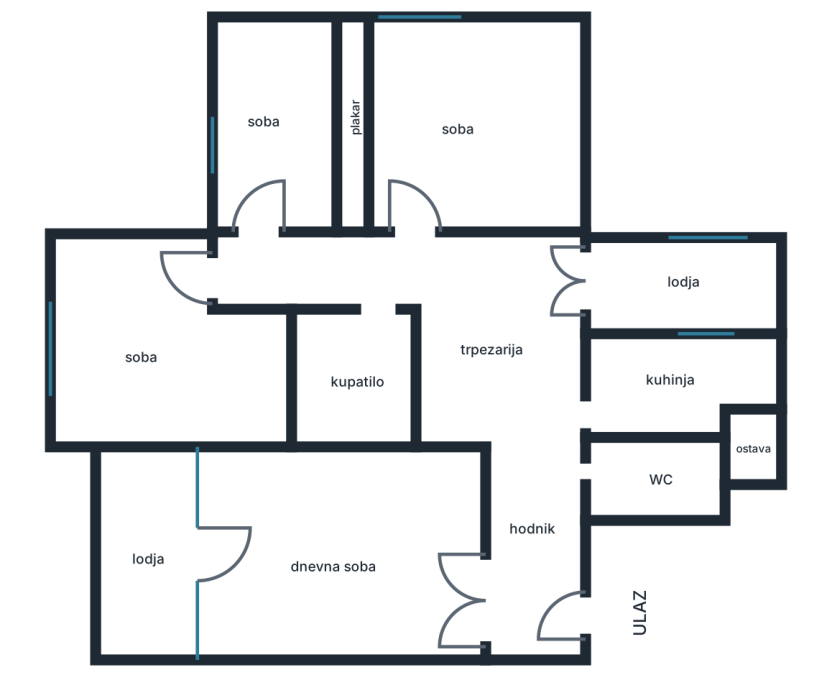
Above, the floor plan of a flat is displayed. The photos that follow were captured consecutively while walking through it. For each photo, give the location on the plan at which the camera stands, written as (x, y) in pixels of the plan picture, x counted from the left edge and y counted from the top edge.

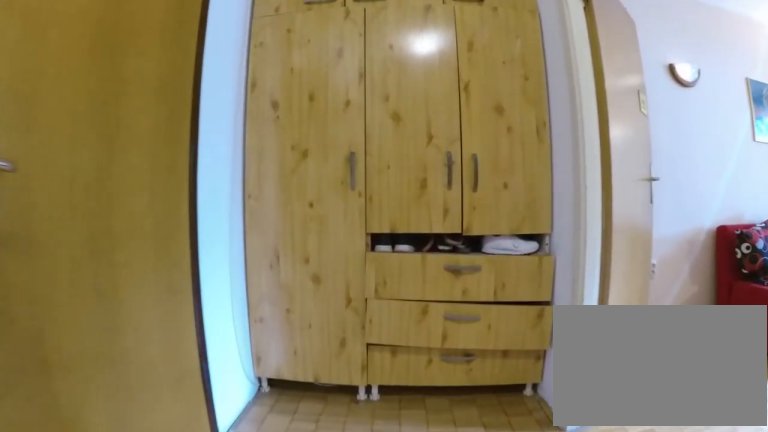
(535, 469)
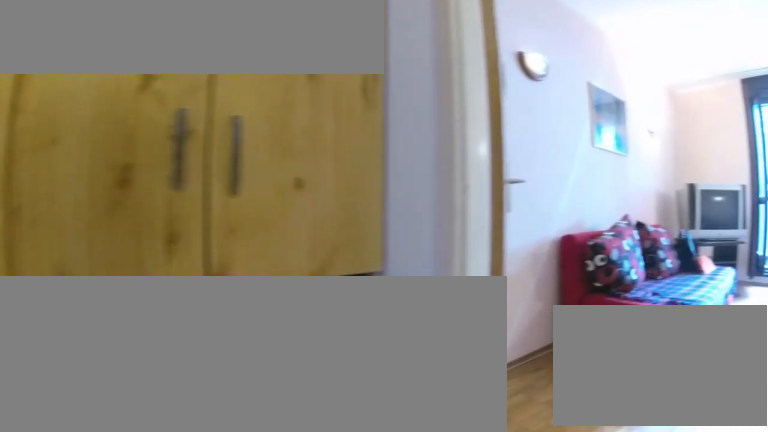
(537, 505)
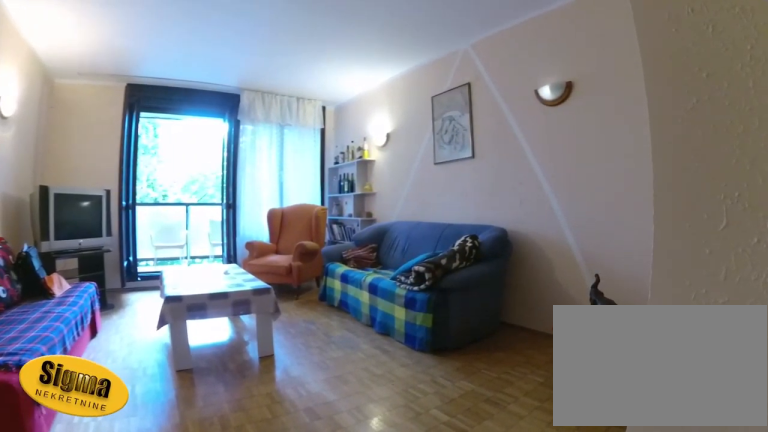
(496, 572)
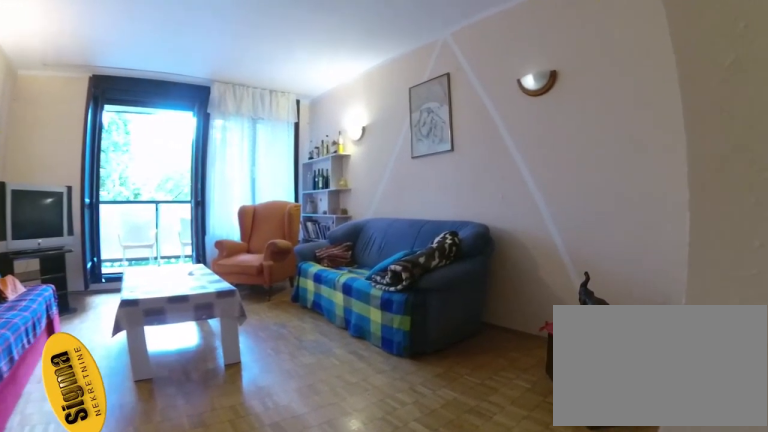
(490, 571)
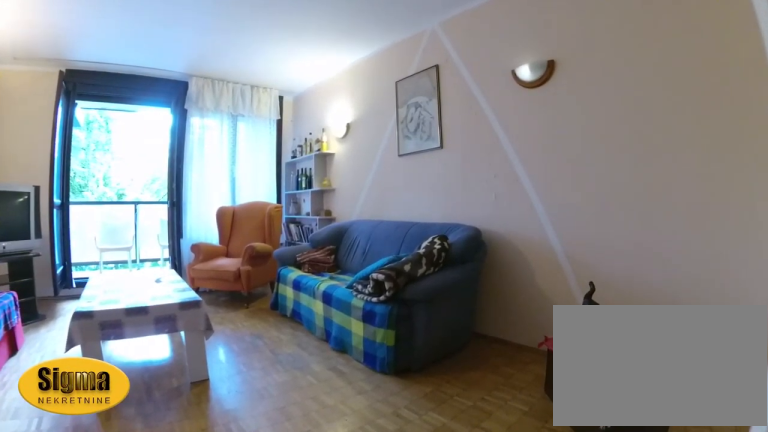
(484, 567)
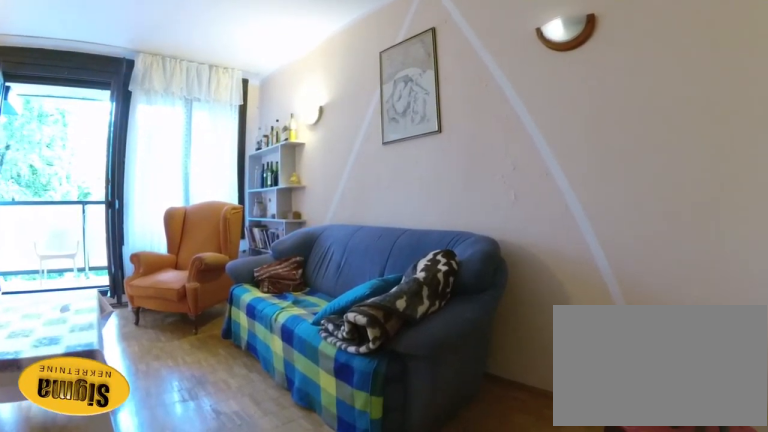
(466, 552)
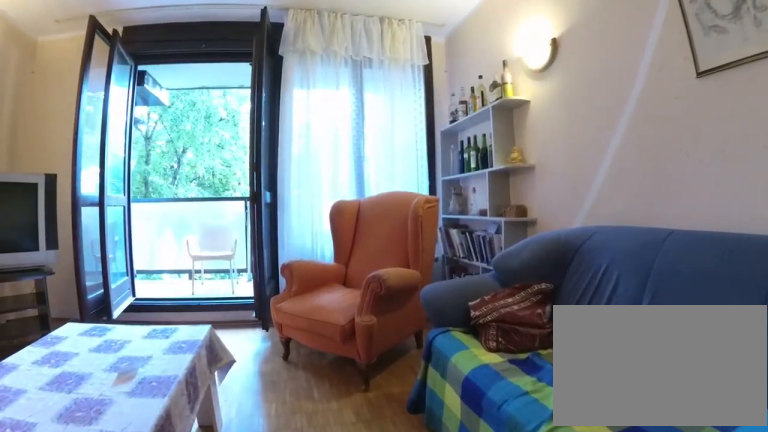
(397, 530)
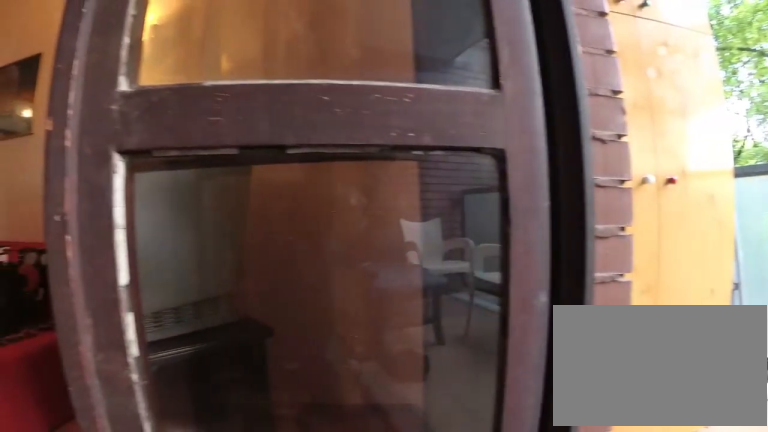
(205, 517)
